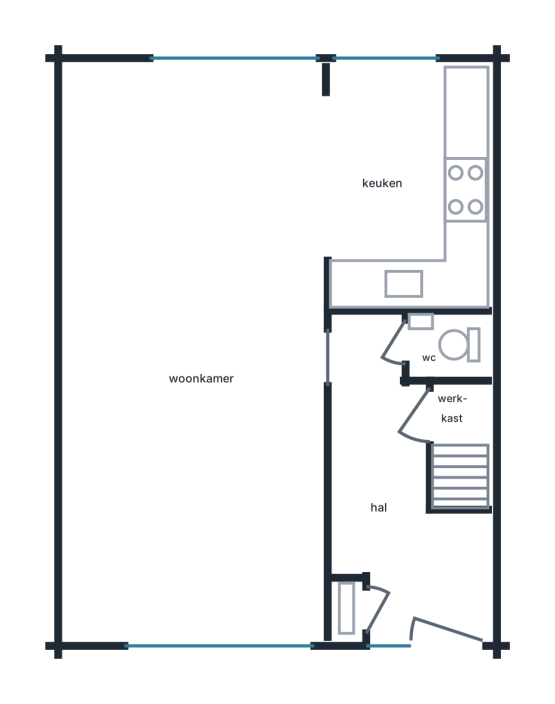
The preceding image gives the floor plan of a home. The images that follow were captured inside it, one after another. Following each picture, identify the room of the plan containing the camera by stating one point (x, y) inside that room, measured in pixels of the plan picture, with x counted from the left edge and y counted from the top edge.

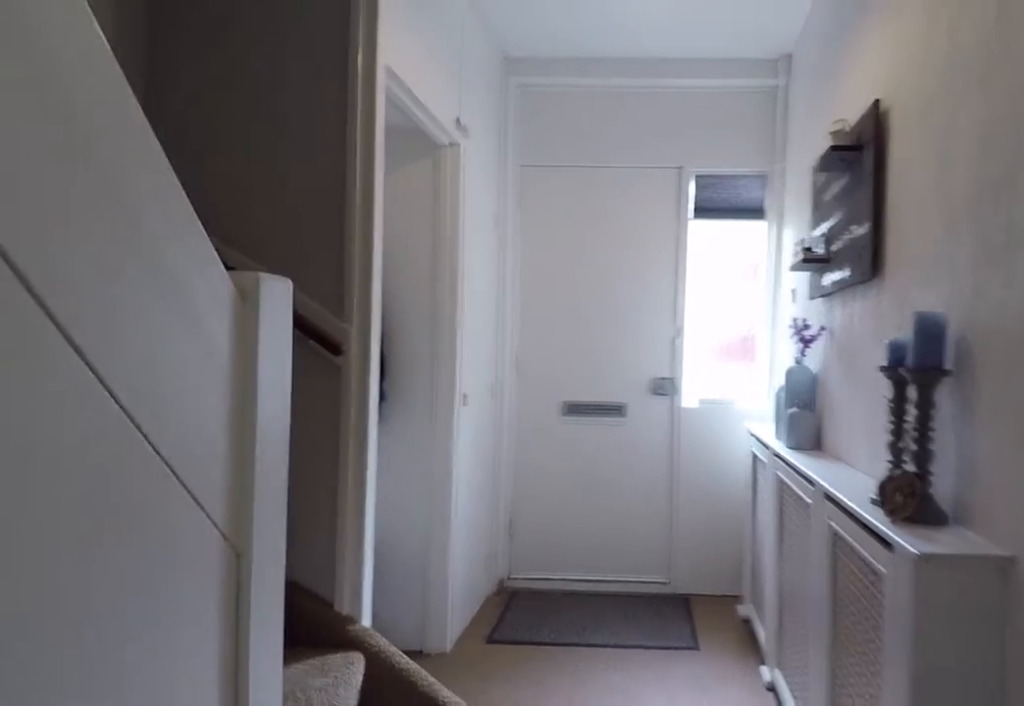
(397, 501)
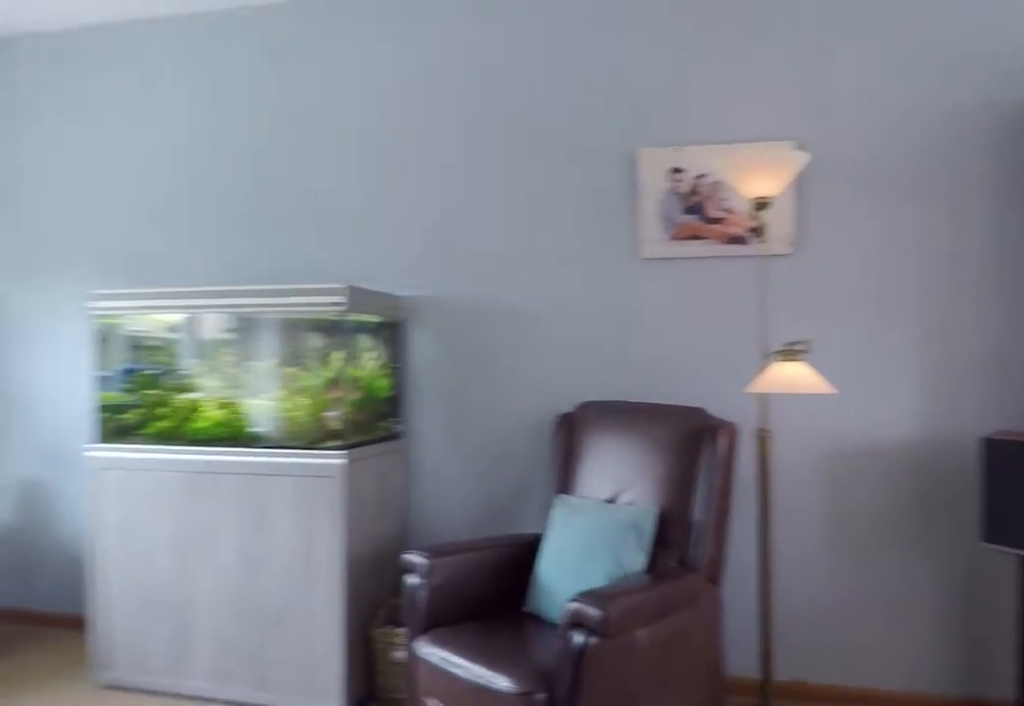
(201, 237)
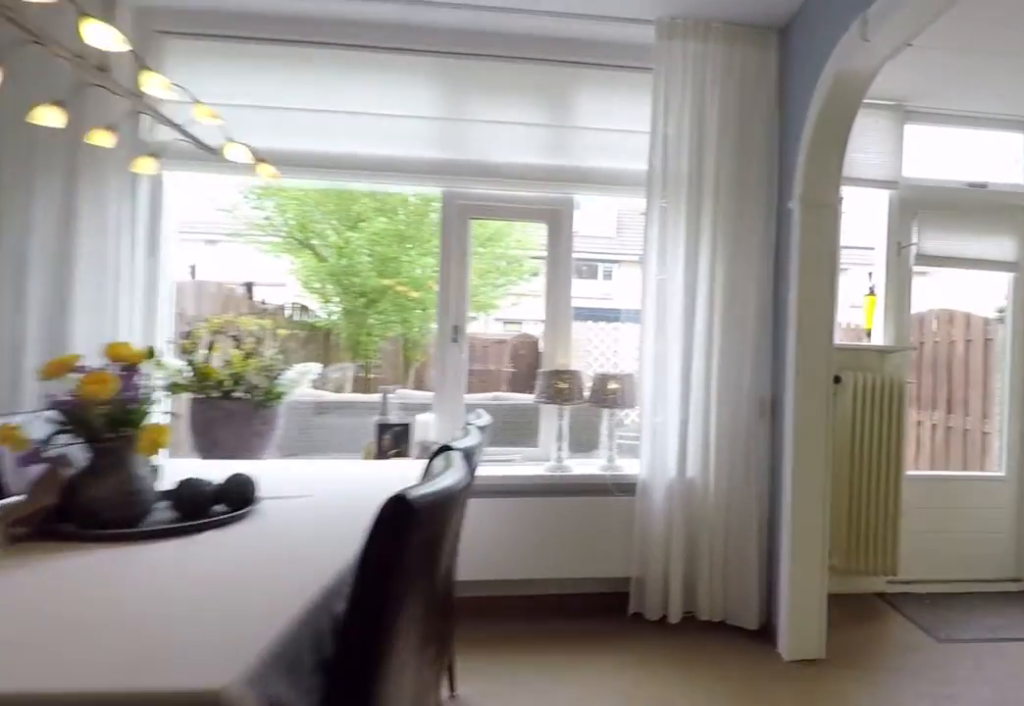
(201, 237)
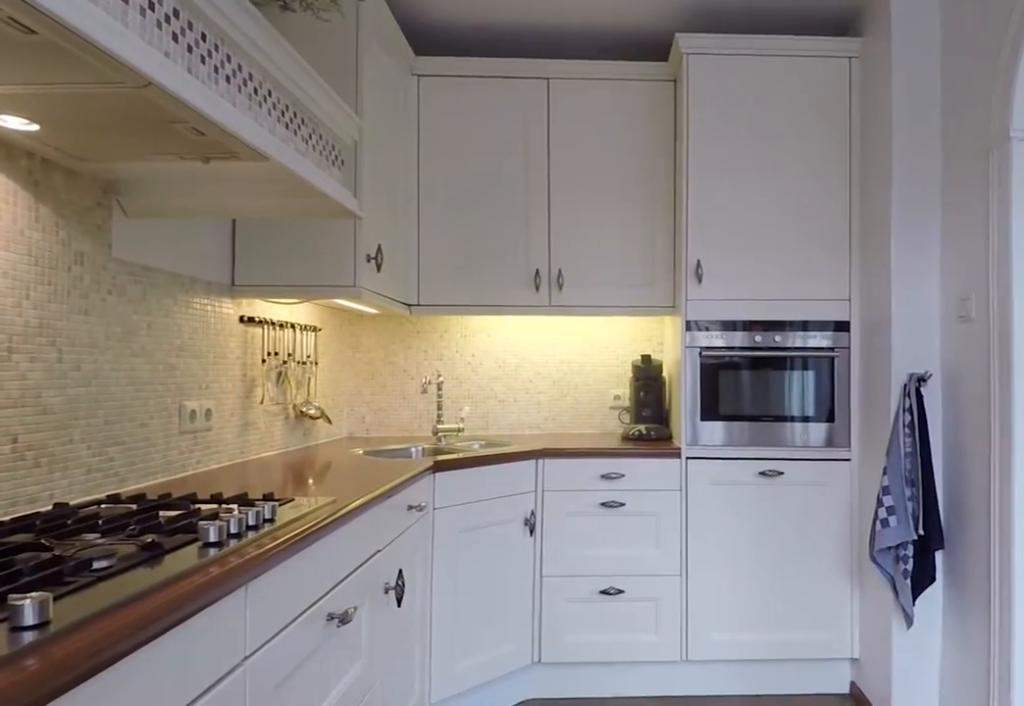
(405, 188)
